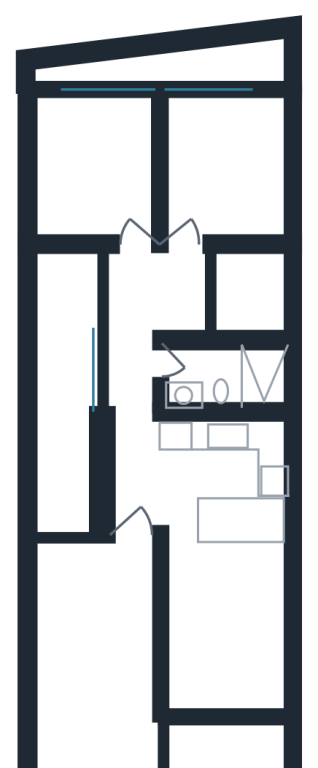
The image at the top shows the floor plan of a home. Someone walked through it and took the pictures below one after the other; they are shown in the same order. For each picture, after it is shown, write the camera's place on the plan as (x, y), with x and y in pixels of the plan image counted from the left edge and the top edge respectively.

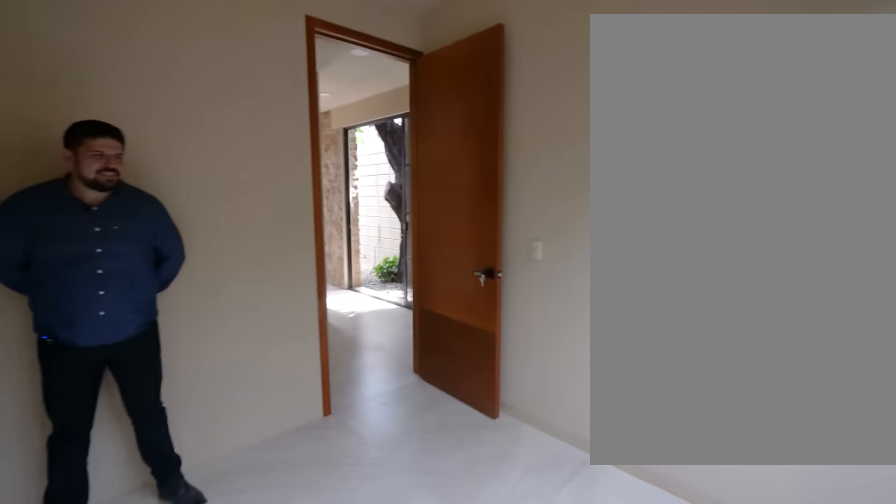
(260, 110)
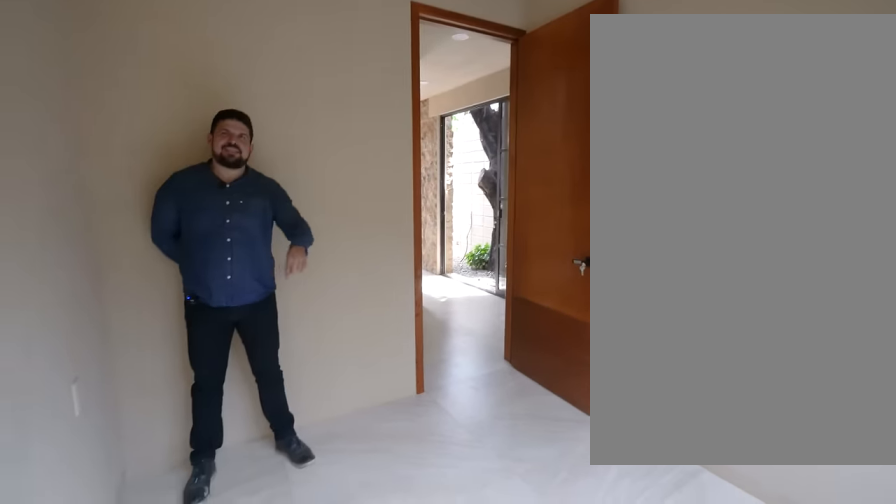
(270, 108)
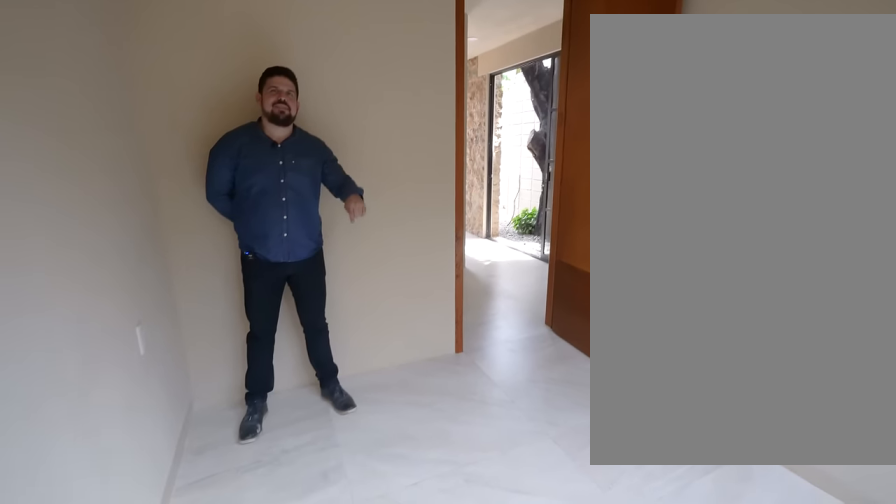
(277, 126)
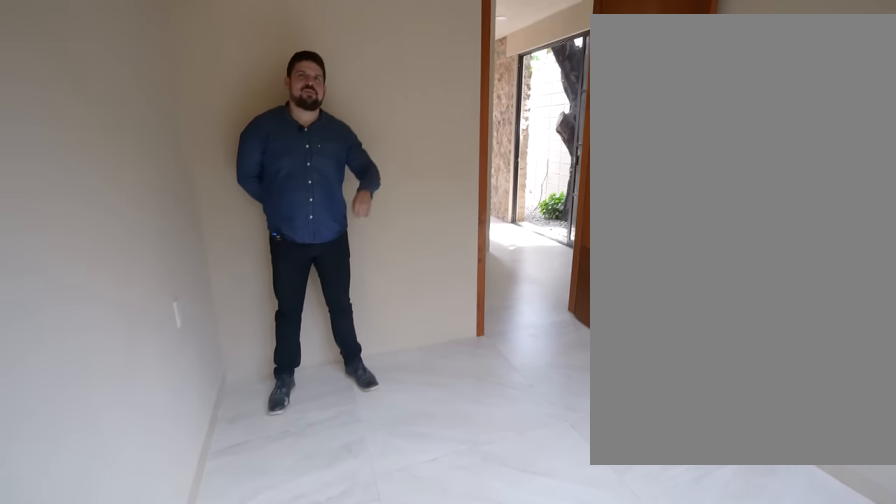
(277, 126)
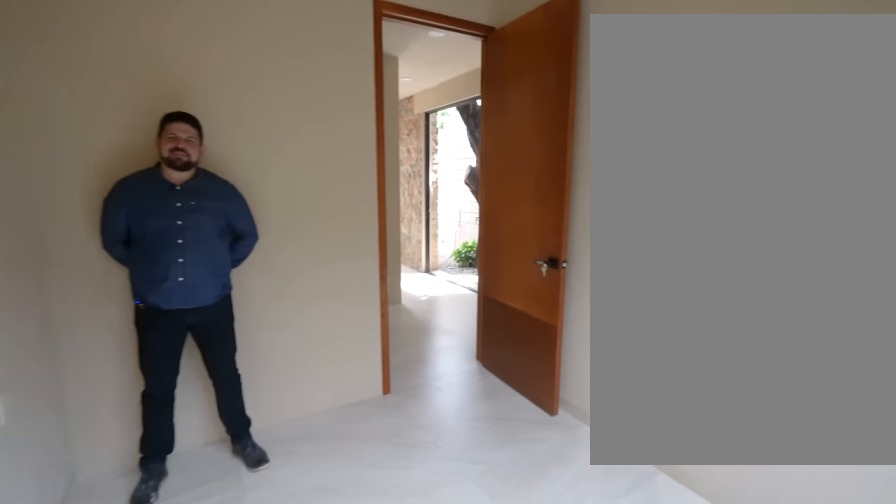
(278, 125)
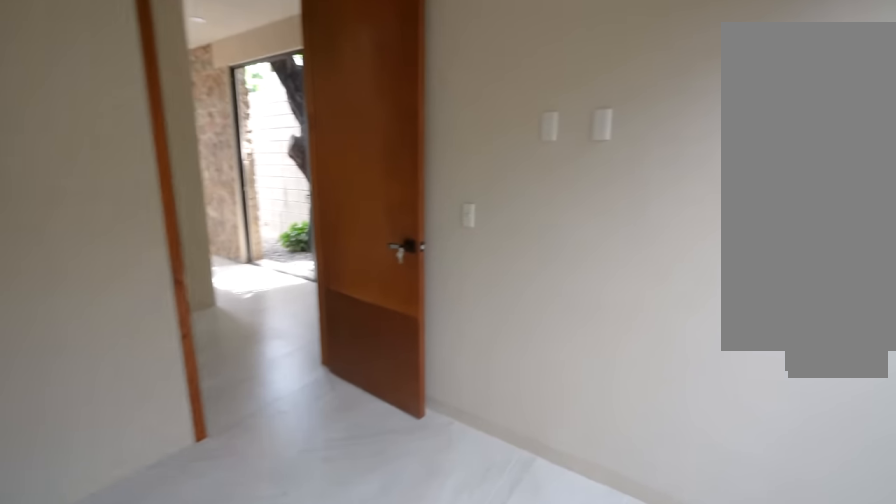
(270, 114)
